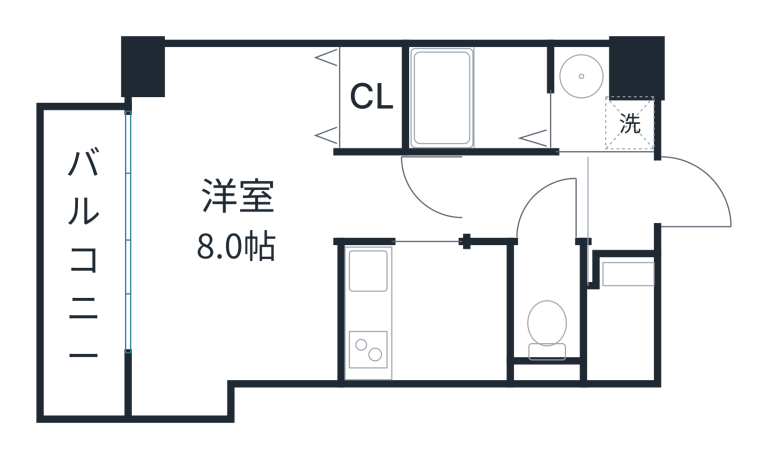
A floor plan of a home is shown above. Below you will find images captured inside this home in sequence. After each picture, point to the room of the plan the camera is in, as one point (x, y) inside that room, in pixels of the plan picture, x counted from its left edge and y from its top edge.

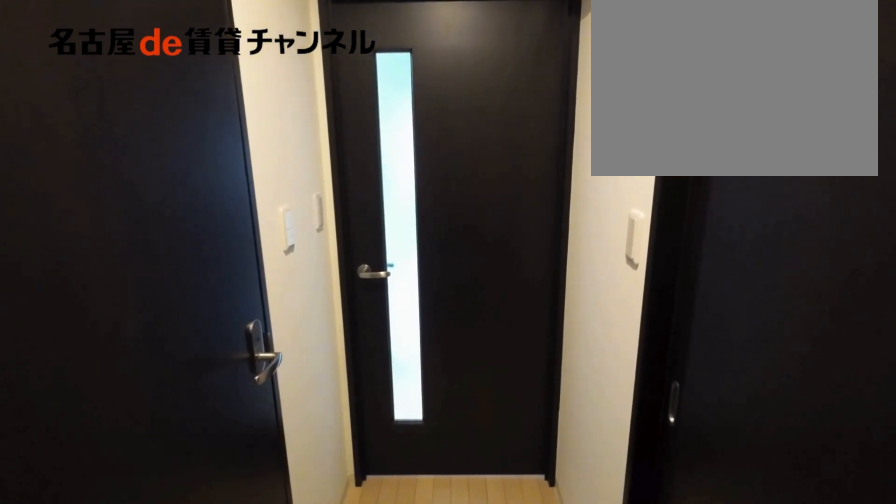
(529, 197)
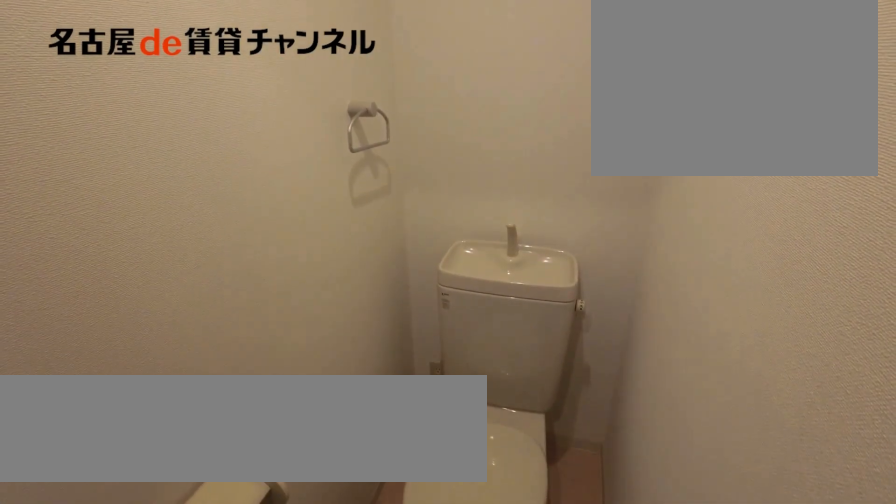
(547, 304)
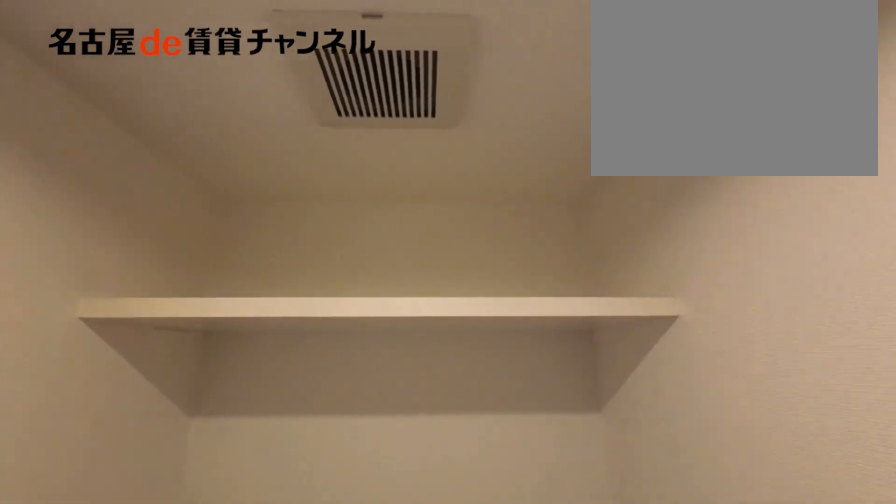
(547, 304)
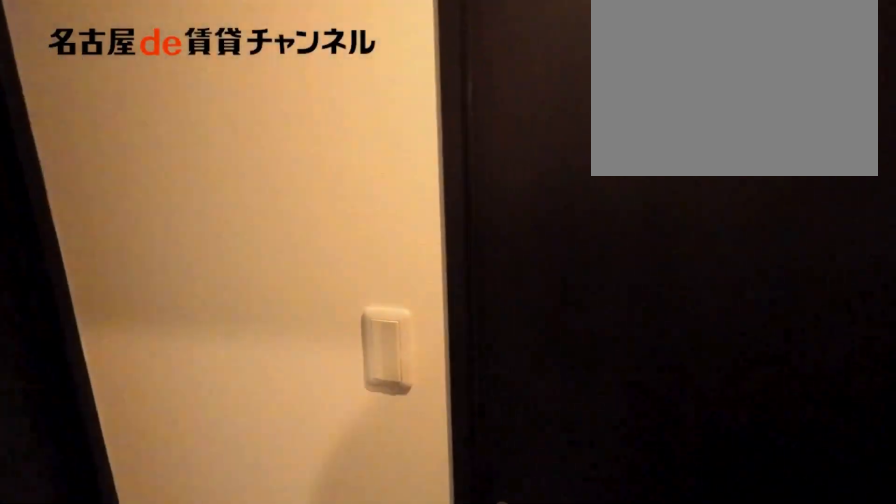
(529, 197)
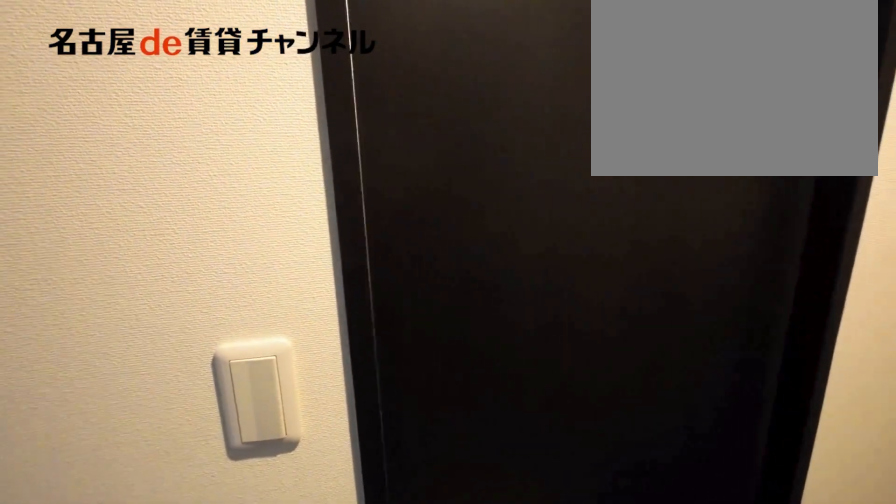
(529, 197)
